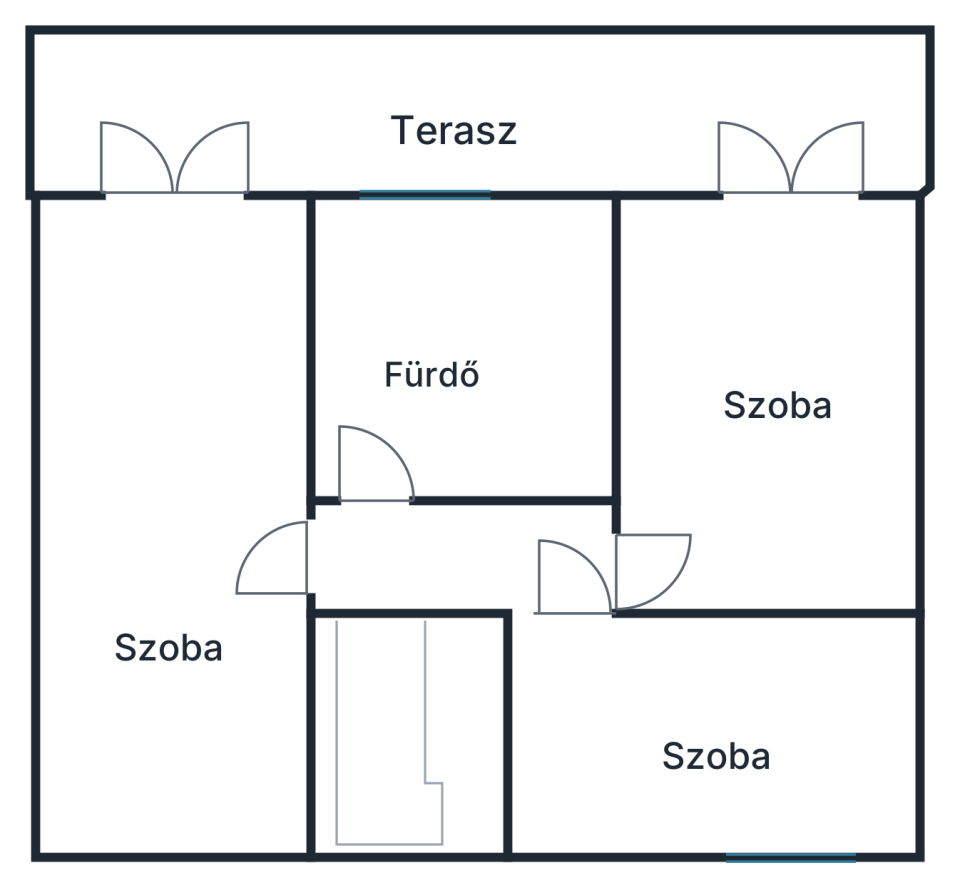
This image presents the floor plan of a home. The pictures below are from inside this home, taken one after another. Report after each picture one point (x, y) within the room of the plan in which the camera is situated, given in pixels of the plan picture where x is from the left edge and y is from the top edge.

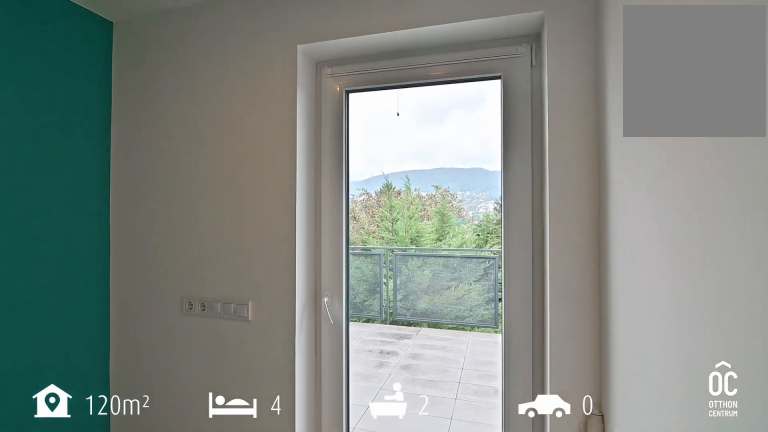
(176, 361)
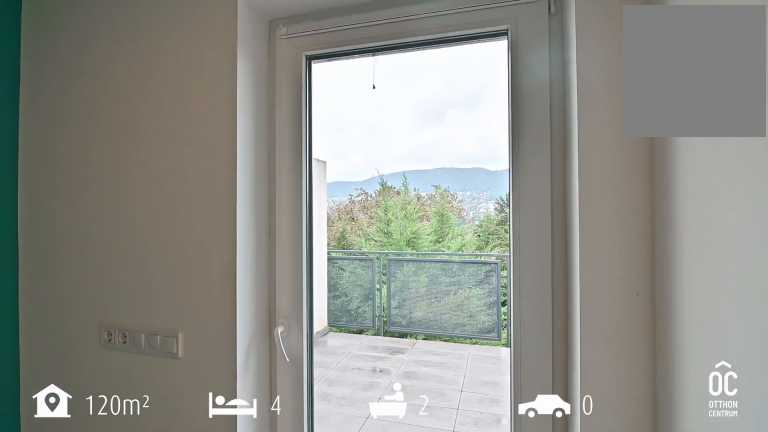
(175, 361)
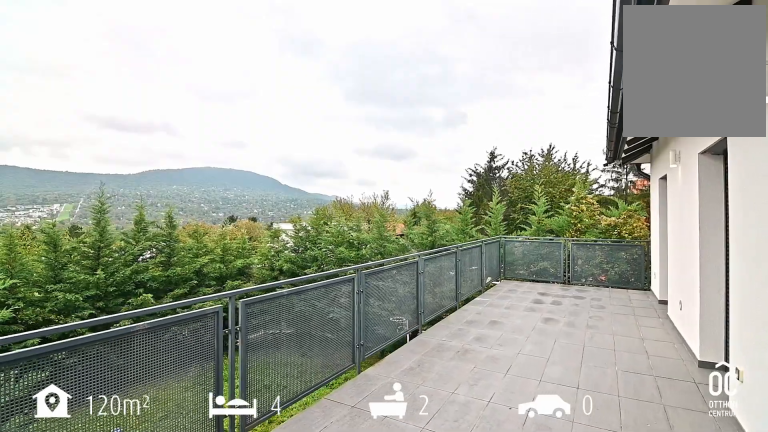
(494, 113)
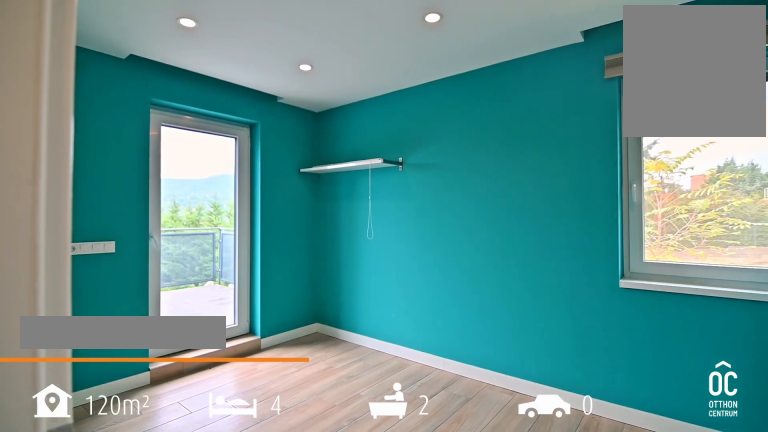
(767, 412)
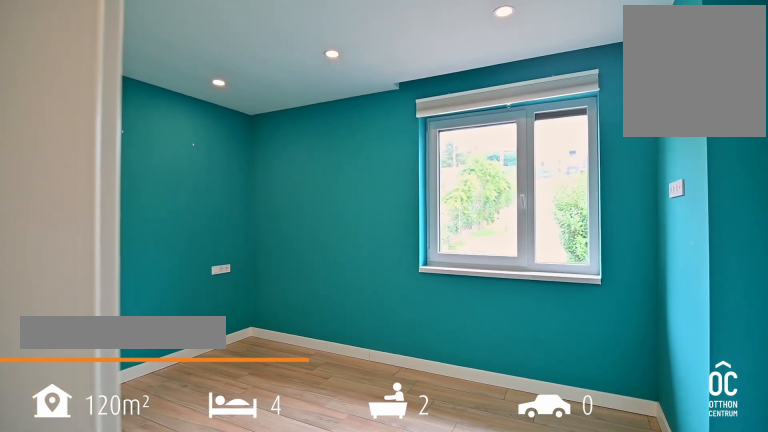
(712, 736)
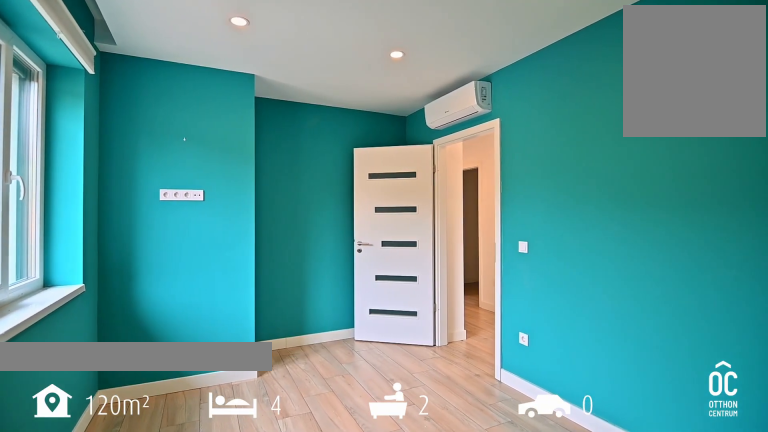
(712, 736)
